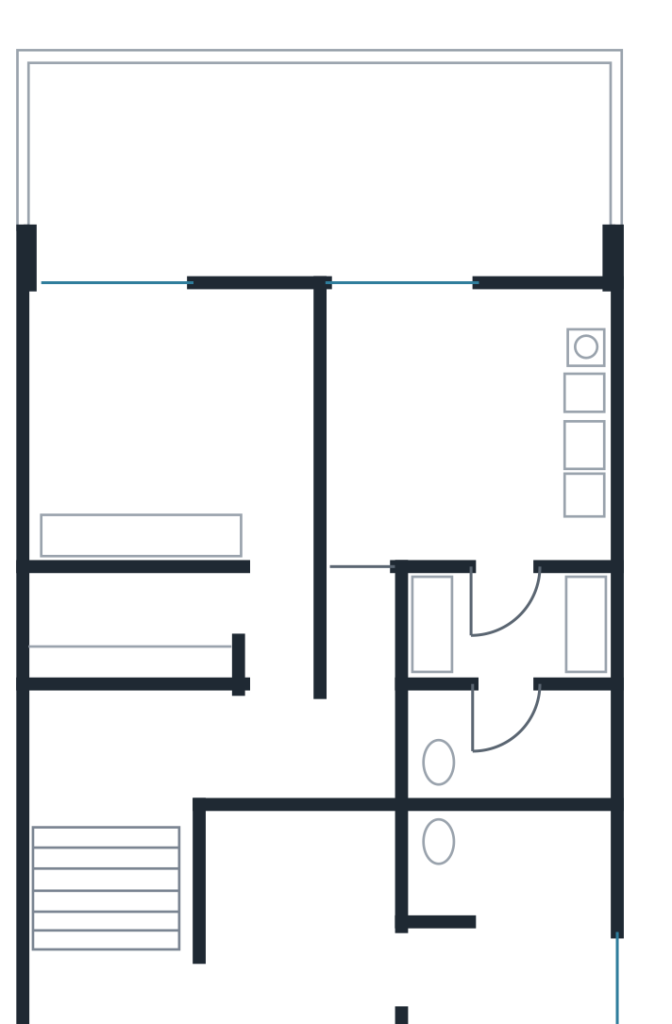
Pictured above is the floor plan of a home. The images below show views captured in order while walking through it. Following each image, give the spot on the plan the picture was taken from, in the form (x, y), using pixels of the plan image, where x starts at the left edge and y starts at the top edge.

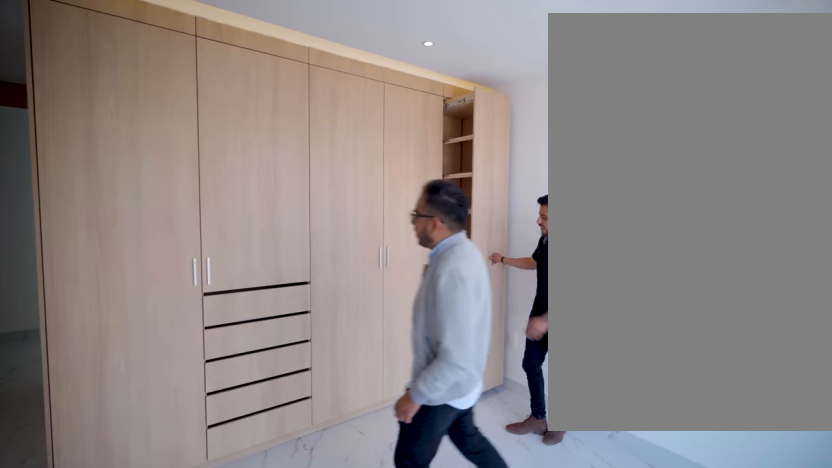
(203, 448)
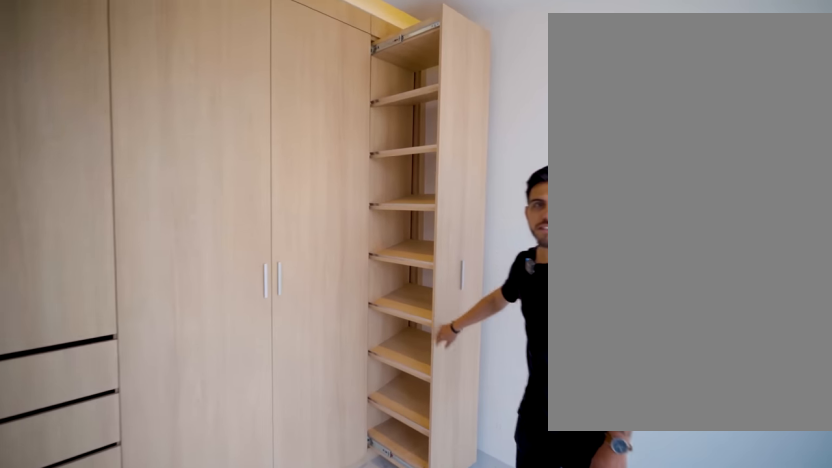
(142, 462)
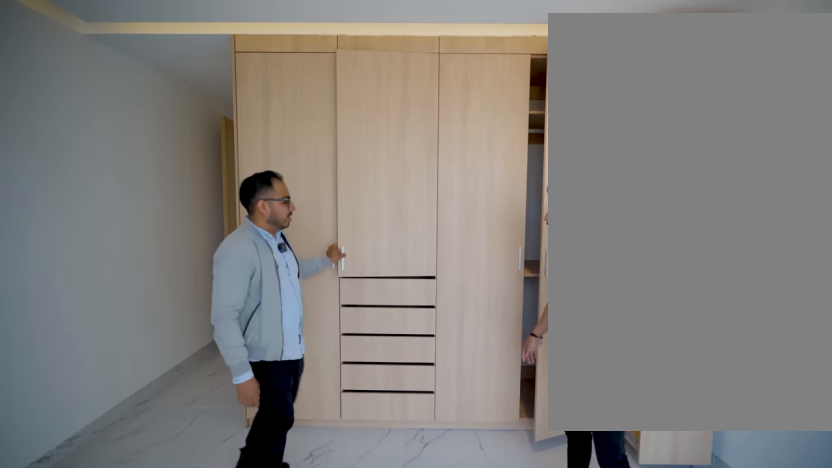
(162, 435)
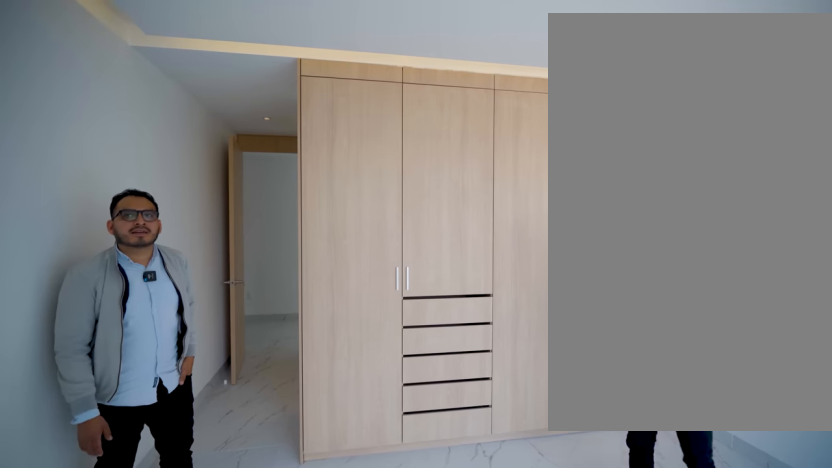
(267, 421)
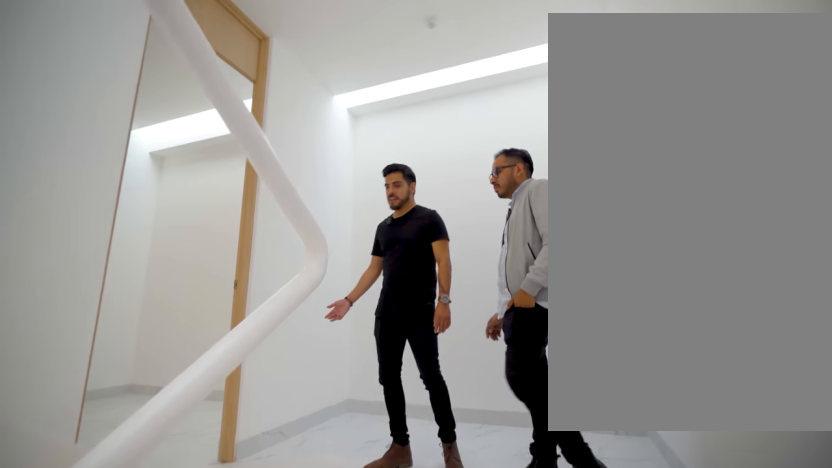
(67, 834)
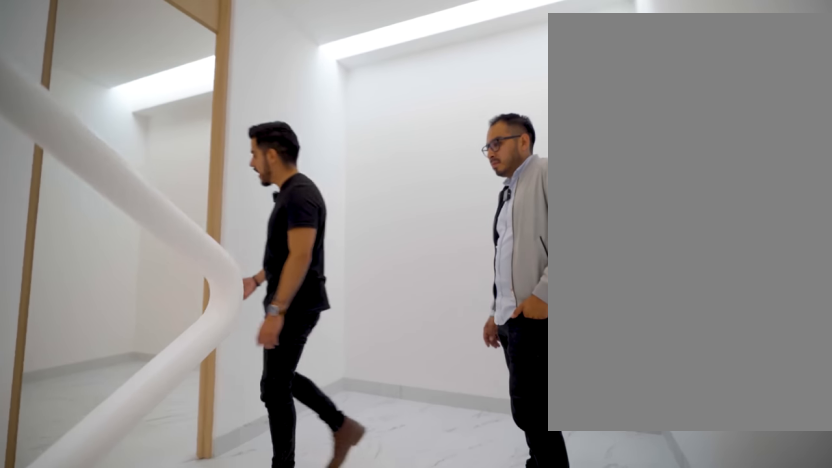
(66, 834)
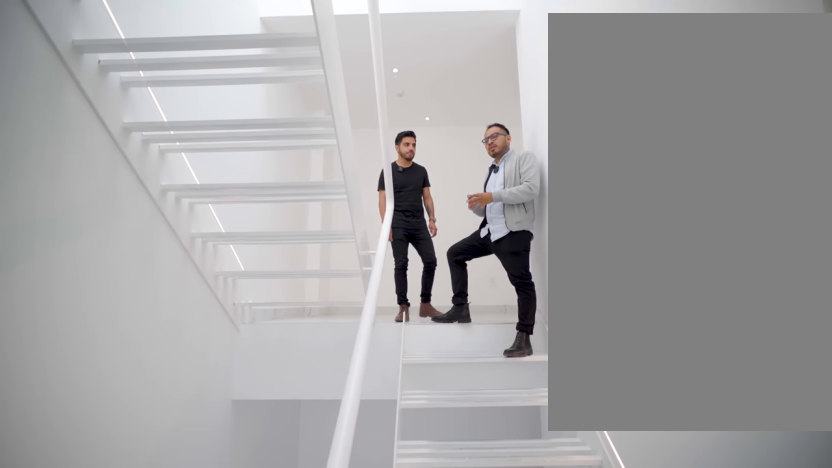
(171, 992)
